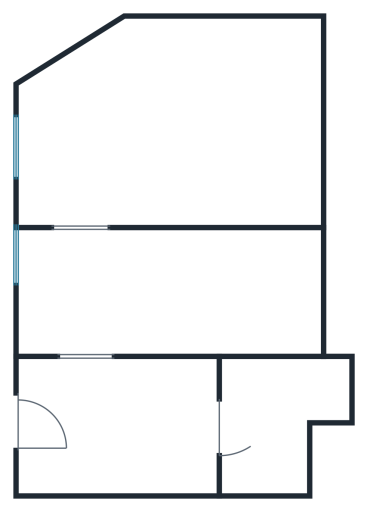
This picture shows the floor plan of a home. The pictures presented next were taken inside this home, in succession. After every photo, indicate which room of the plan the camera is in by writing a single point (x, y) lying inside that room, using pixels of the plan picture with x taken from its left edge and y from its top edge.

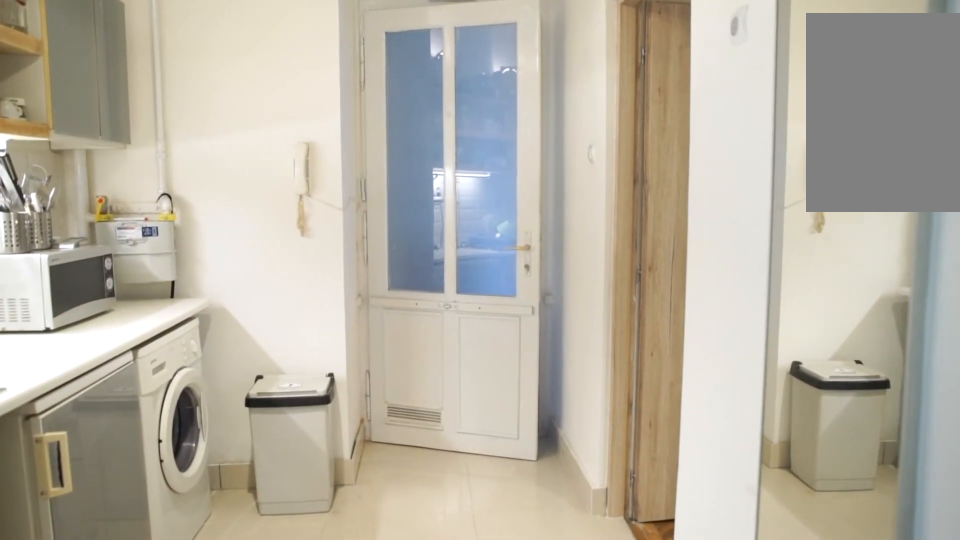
(135, 424)
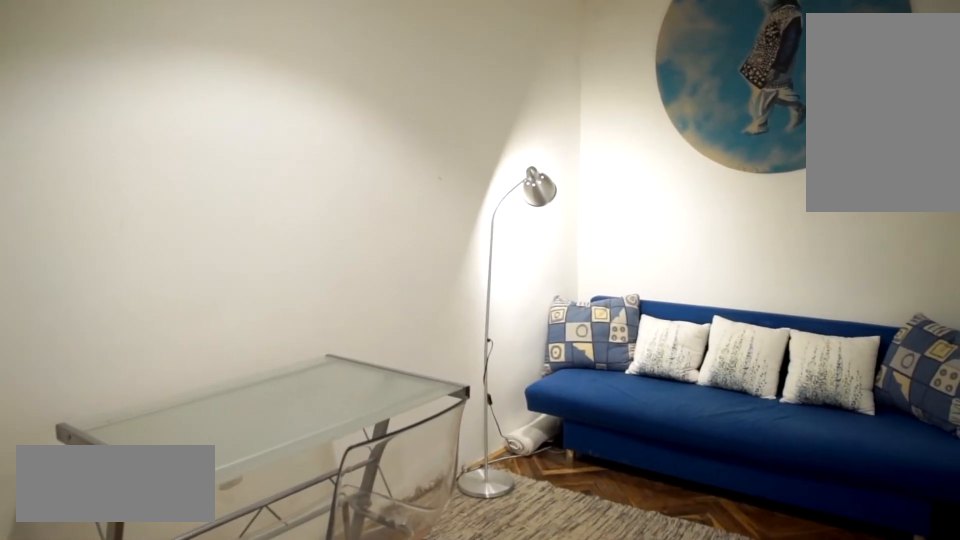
(165, 292)
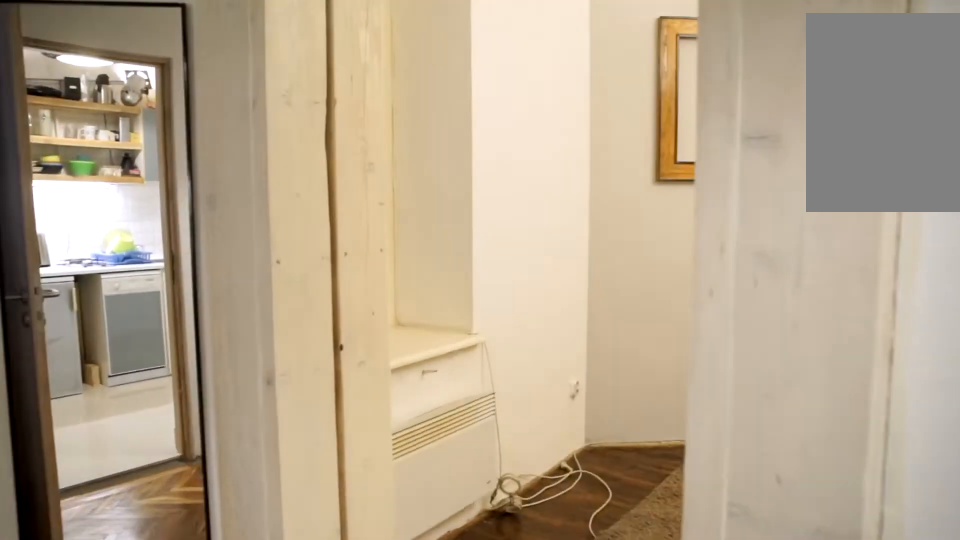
(165, 292)
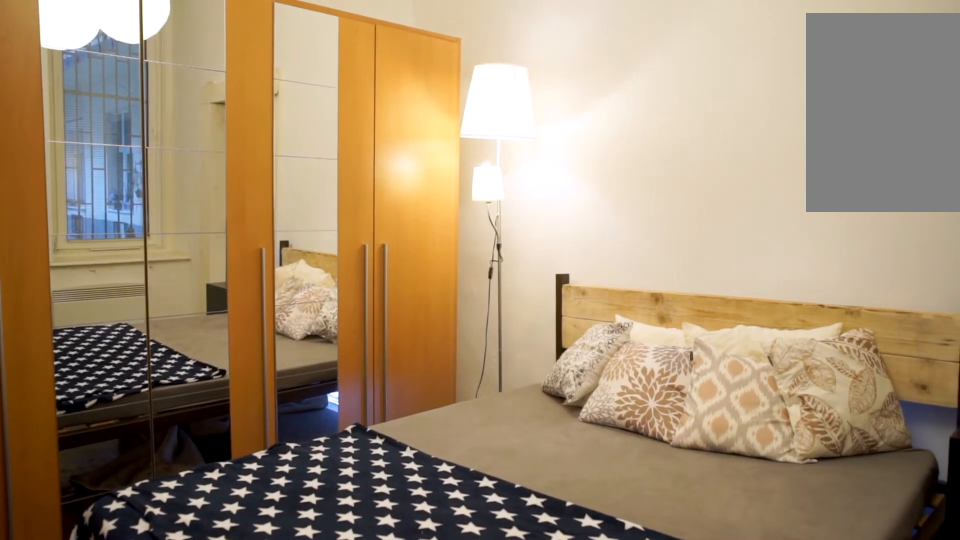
(149, 133)
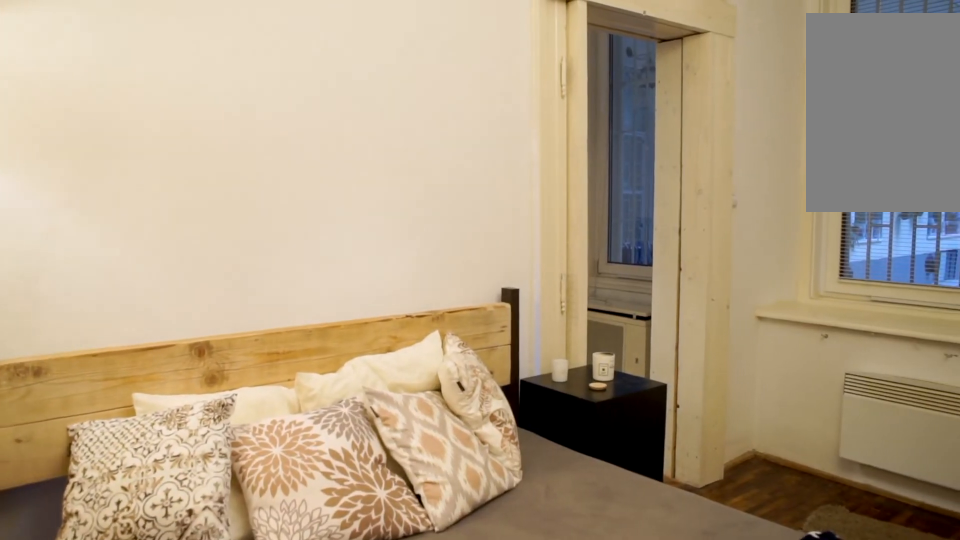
(149, 133)
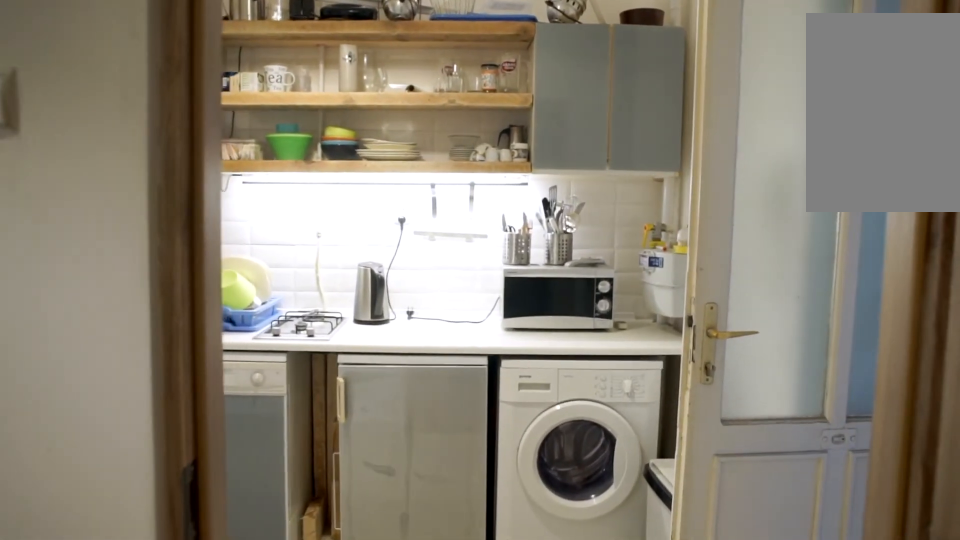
(86, 293)
